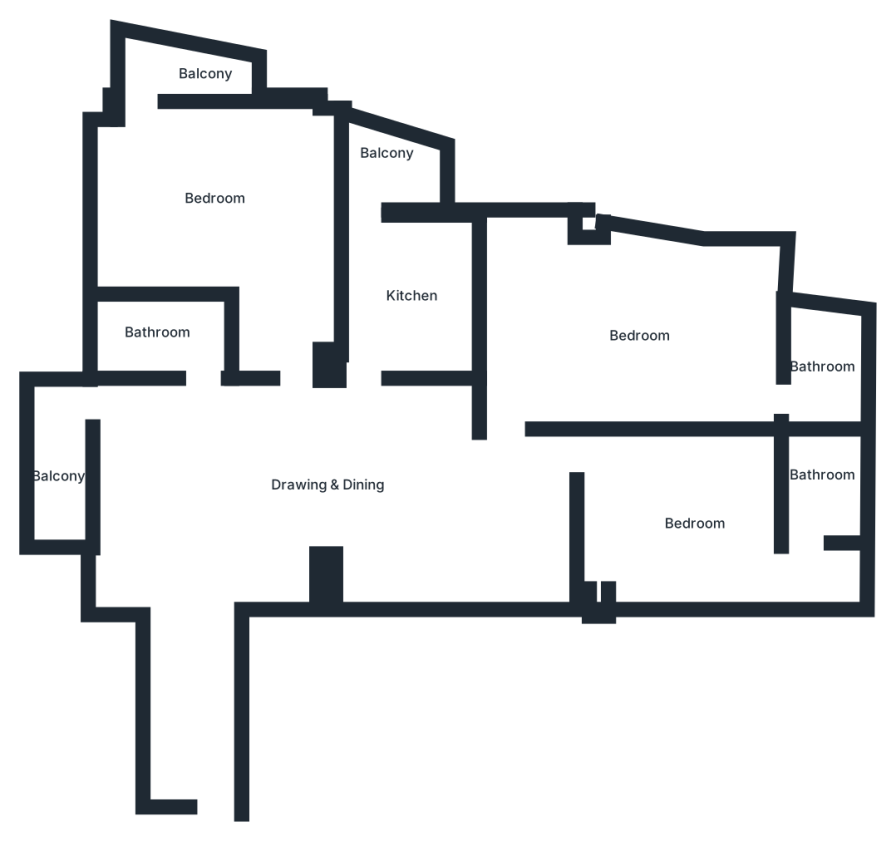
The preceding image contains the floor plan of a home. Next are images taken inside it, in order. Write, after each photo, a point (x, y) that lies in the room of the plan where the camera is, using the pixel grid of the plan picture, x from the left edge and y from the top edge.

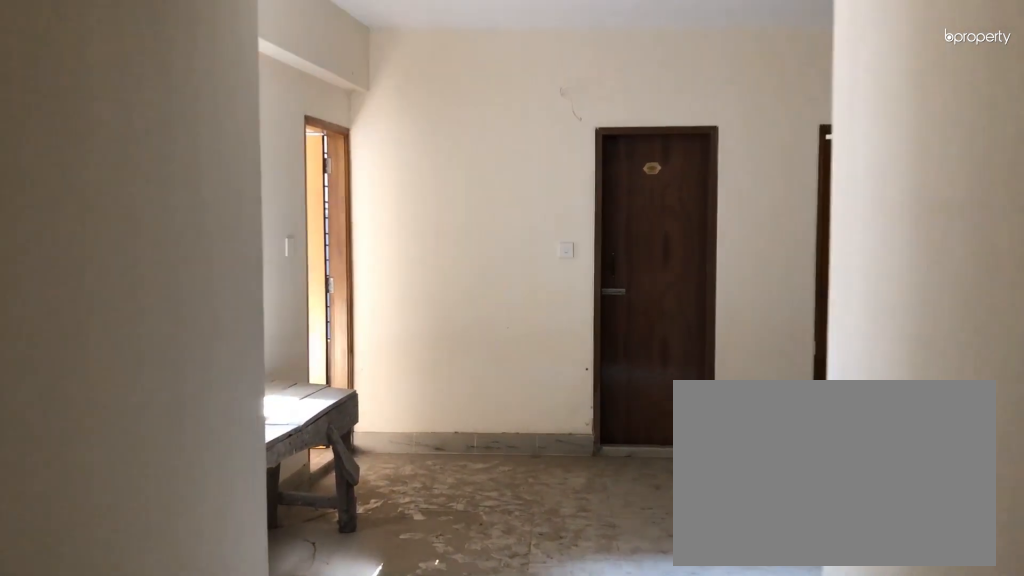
(203, 681)
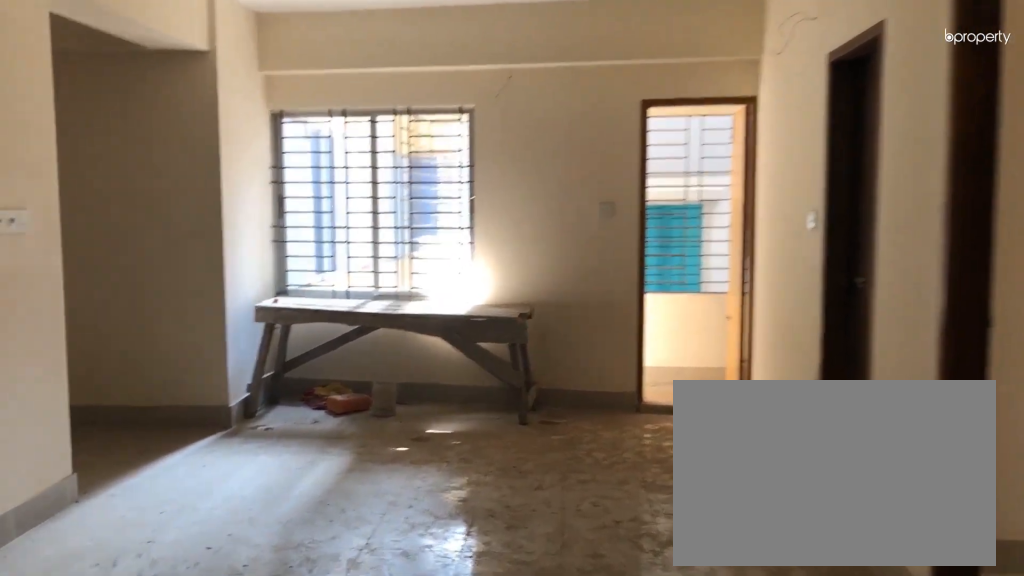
(330, 472)
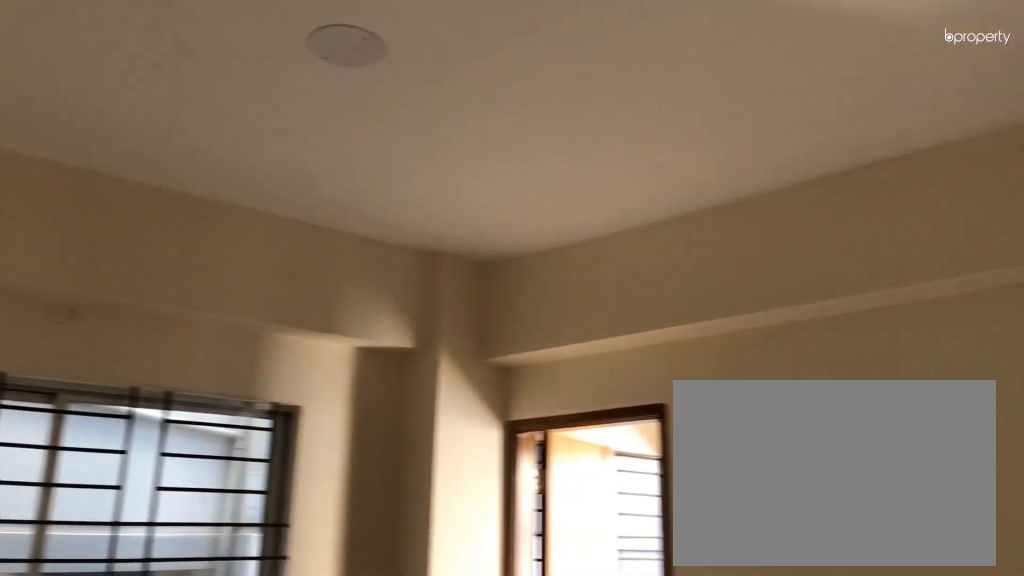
(221, 202)
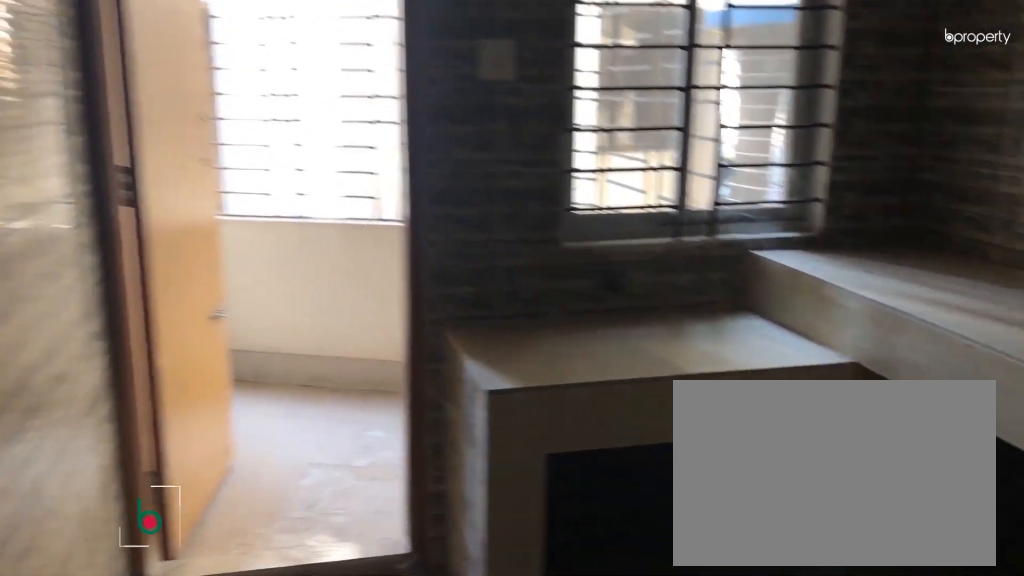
(412, 292)
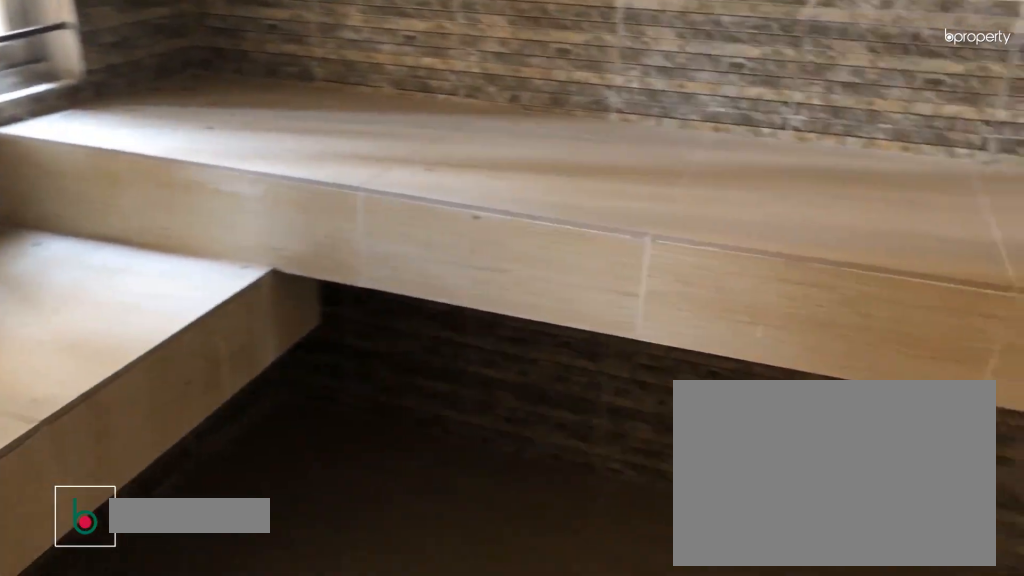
(412, 292)
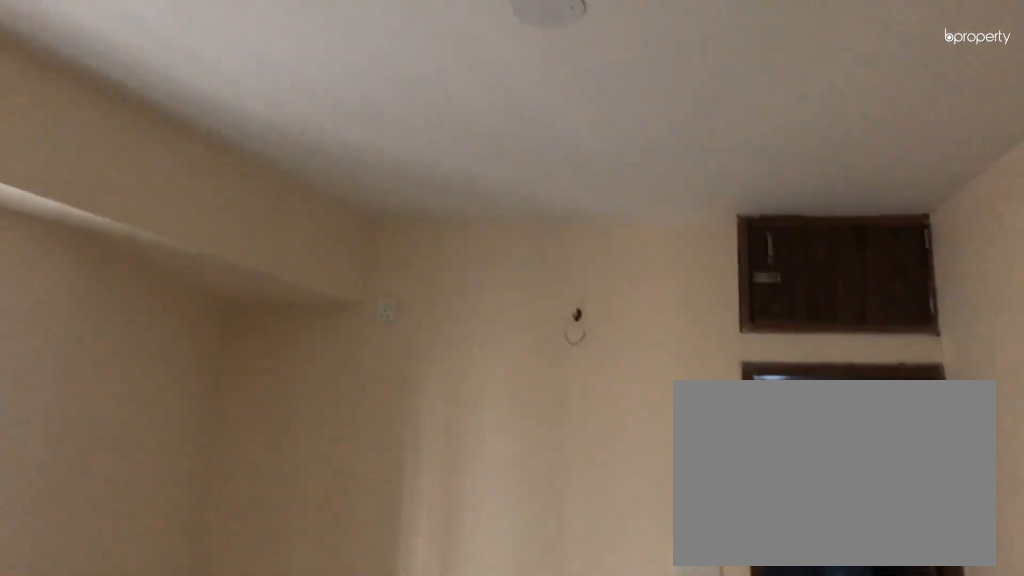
(628, 341)
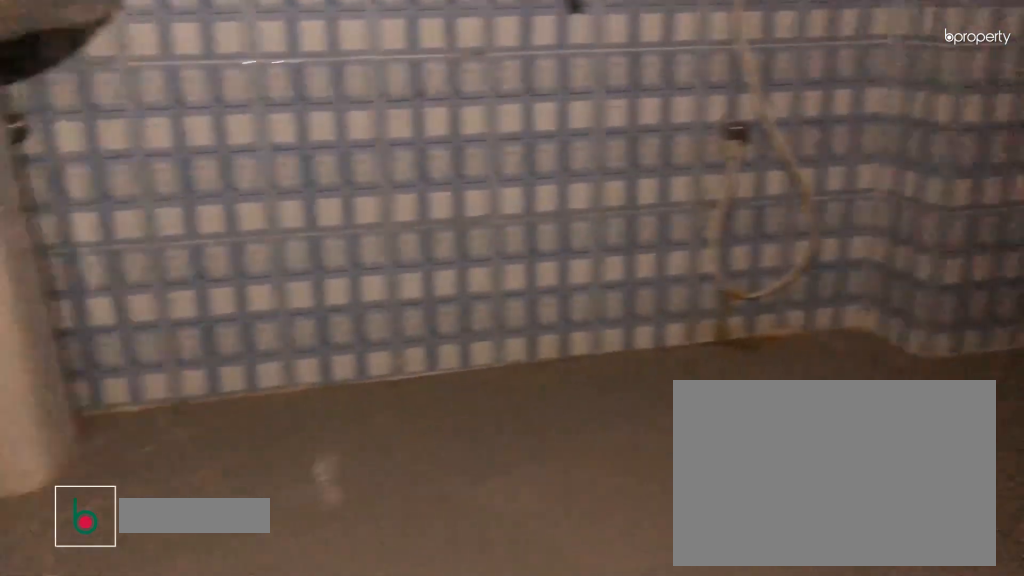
(824, 367)
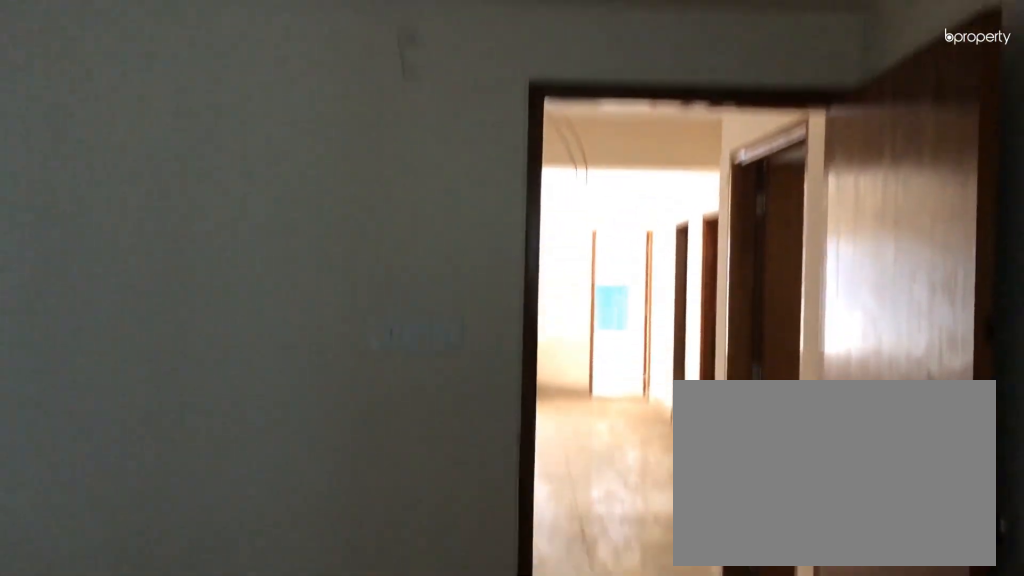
(695, 529)
